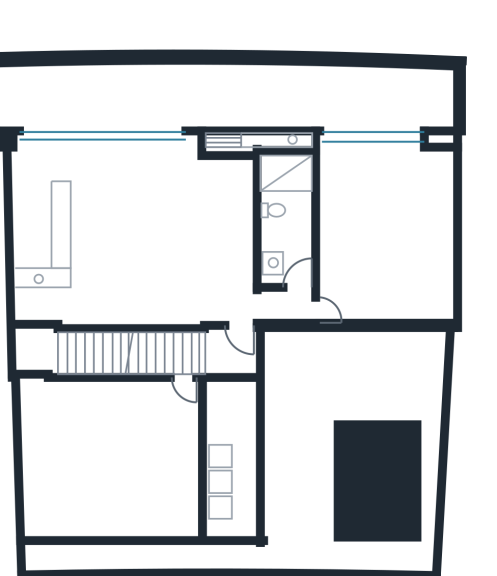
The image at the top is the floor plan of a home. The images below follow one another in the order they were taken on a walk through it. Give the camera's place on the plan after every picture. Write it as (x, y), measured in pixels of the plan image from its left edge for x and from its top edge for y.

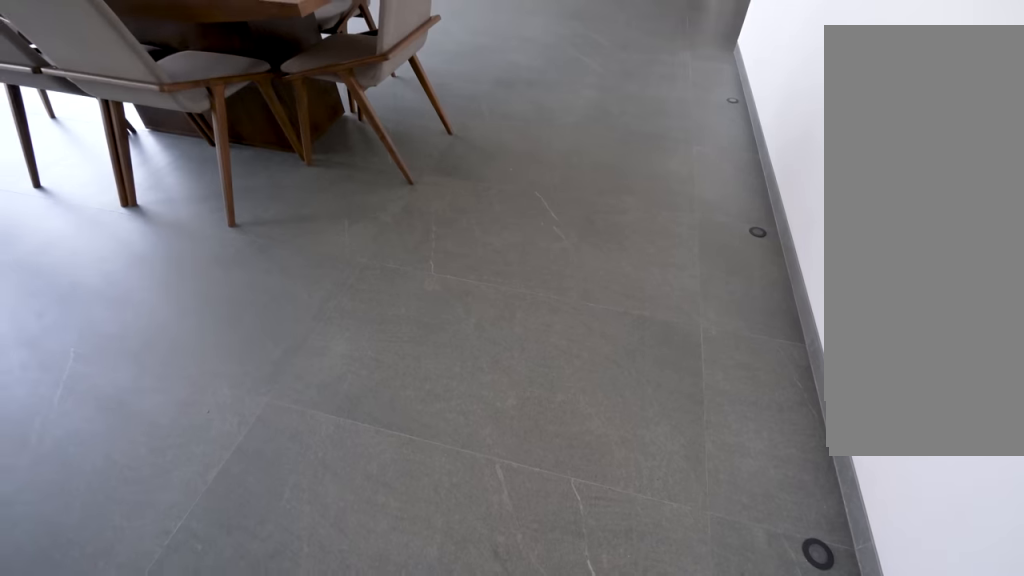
(119, 243)
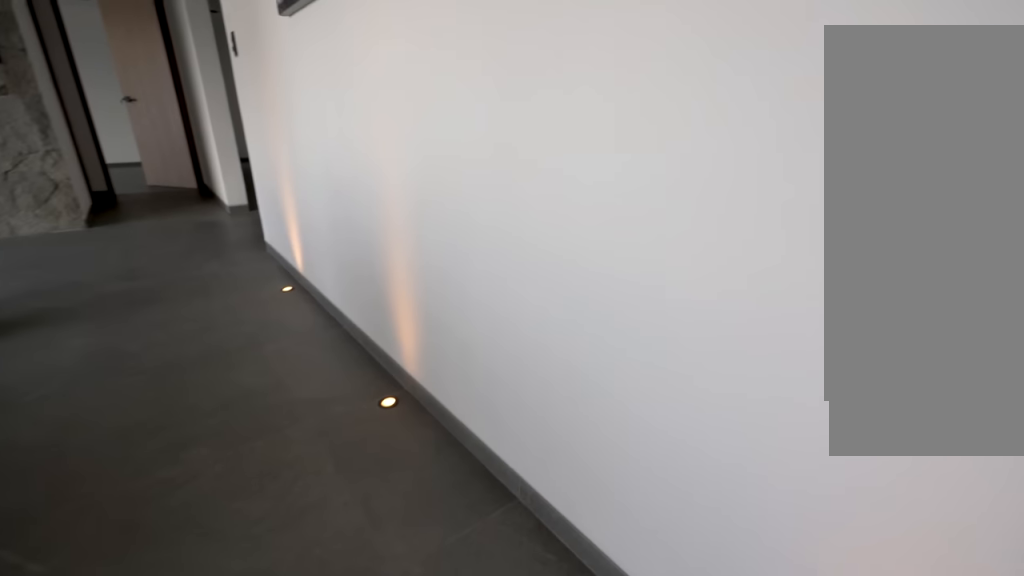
(129, 310)
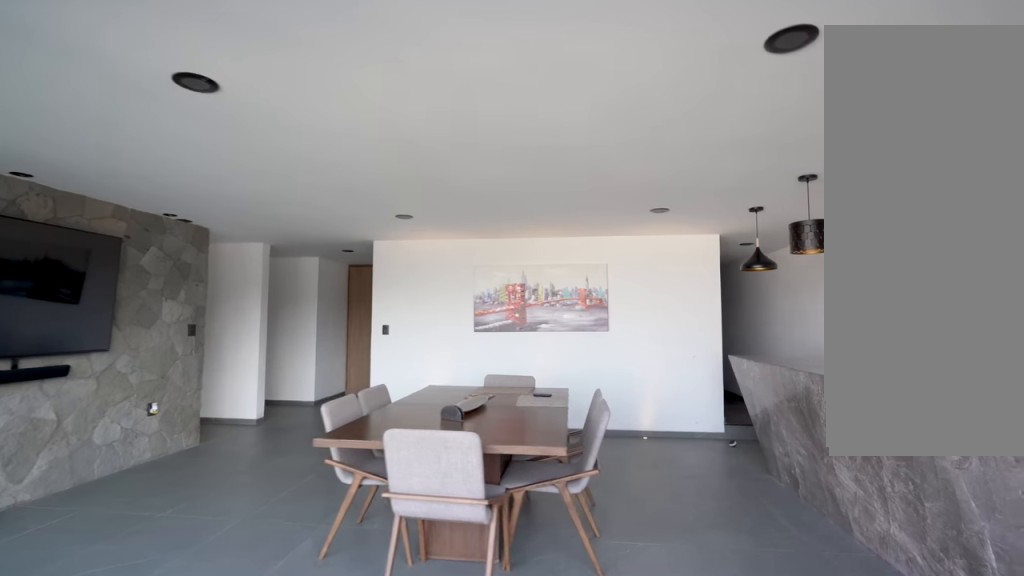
(132, 161)
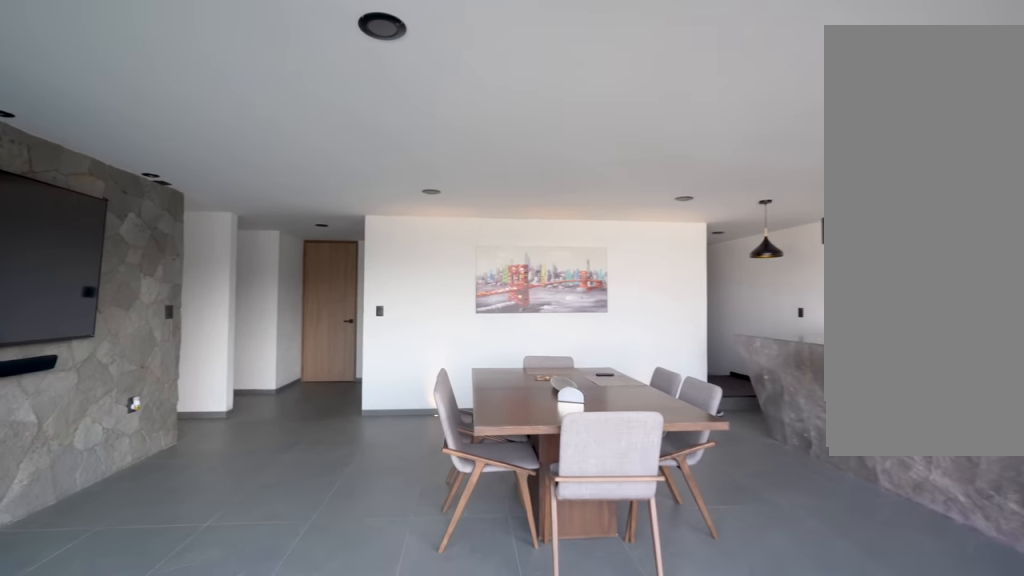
(135, 186)
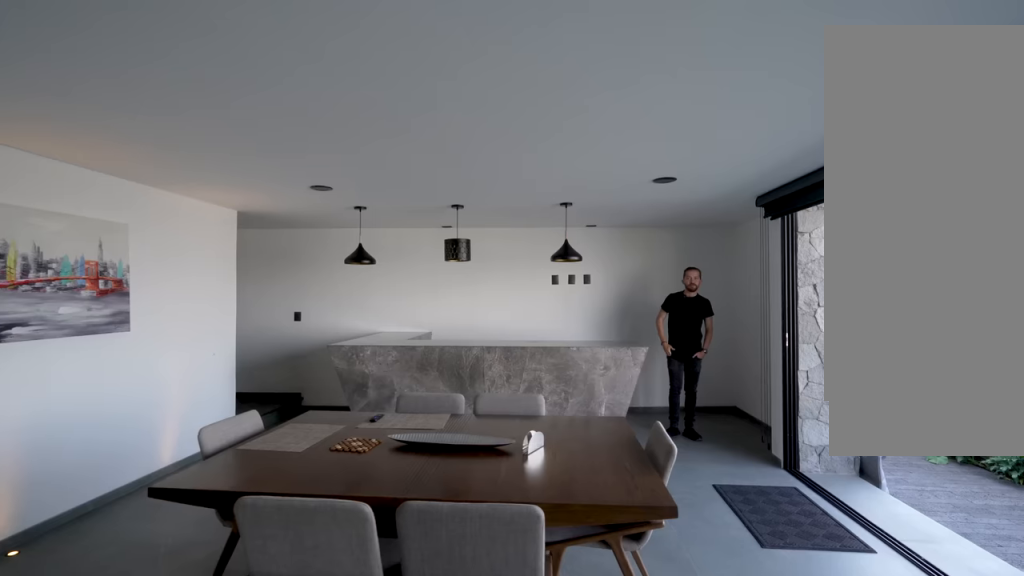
(190, 256)
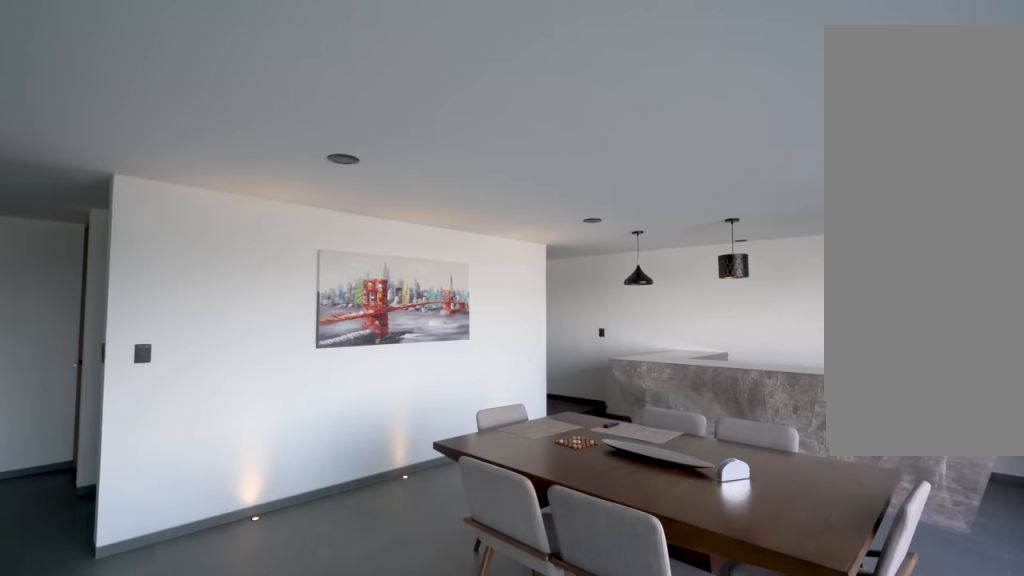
(178, 251)
